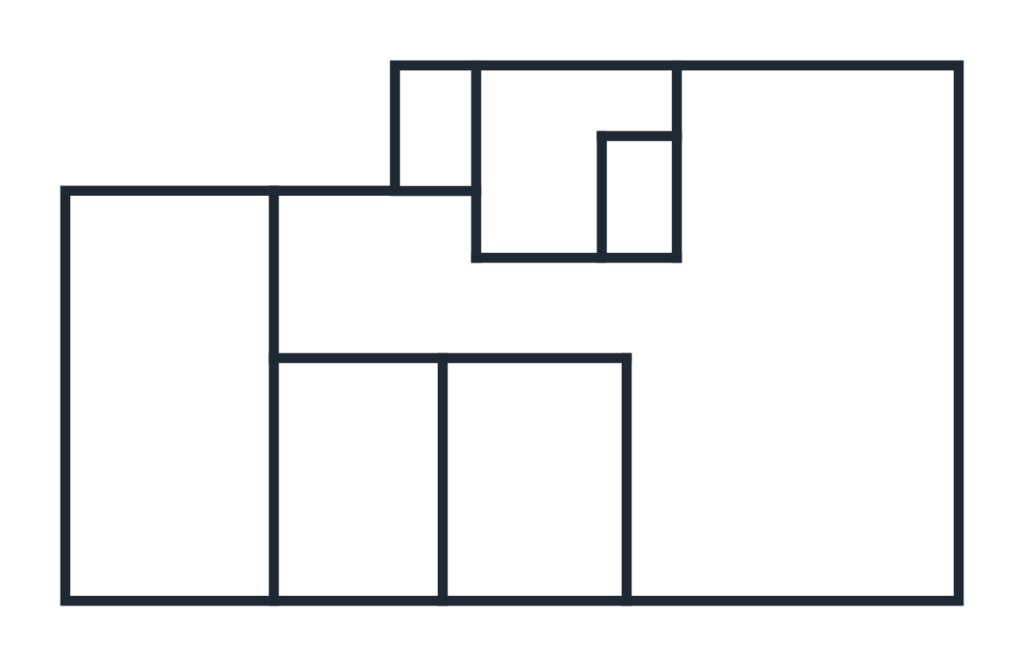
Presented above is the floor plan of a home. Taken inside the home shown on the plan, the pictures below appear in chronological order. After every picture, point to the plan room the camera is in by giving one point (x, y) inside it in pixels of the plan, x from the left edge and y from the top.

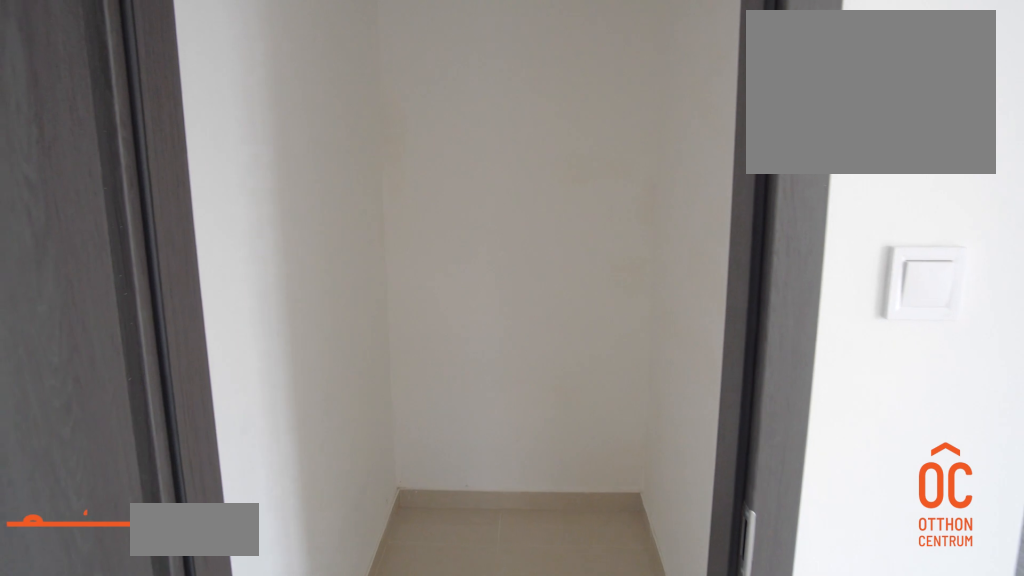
(641, 198)
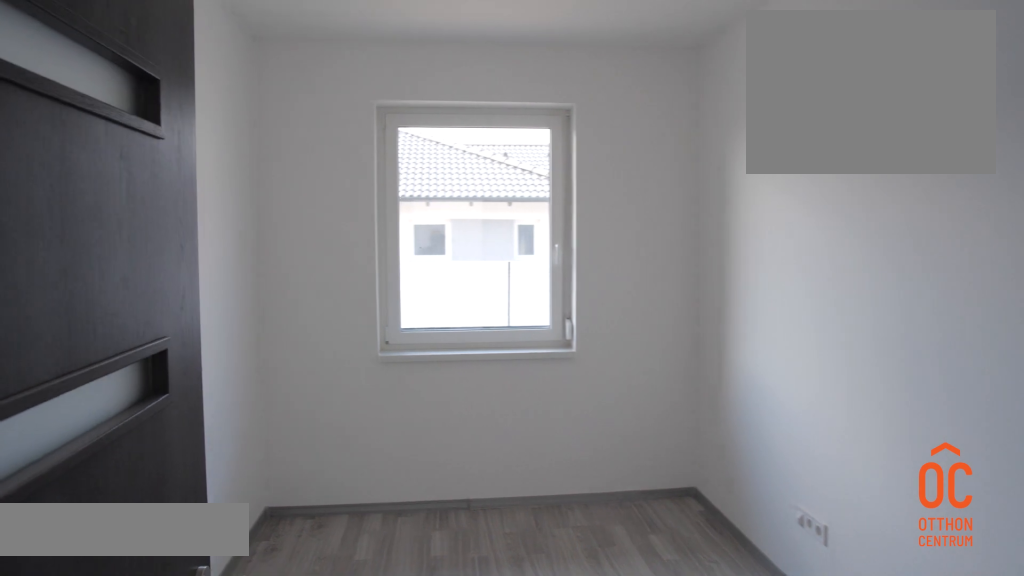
(531, 486)
